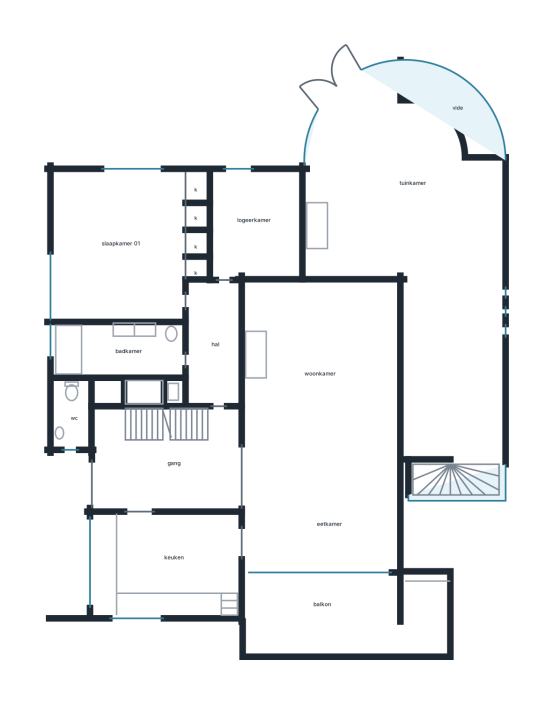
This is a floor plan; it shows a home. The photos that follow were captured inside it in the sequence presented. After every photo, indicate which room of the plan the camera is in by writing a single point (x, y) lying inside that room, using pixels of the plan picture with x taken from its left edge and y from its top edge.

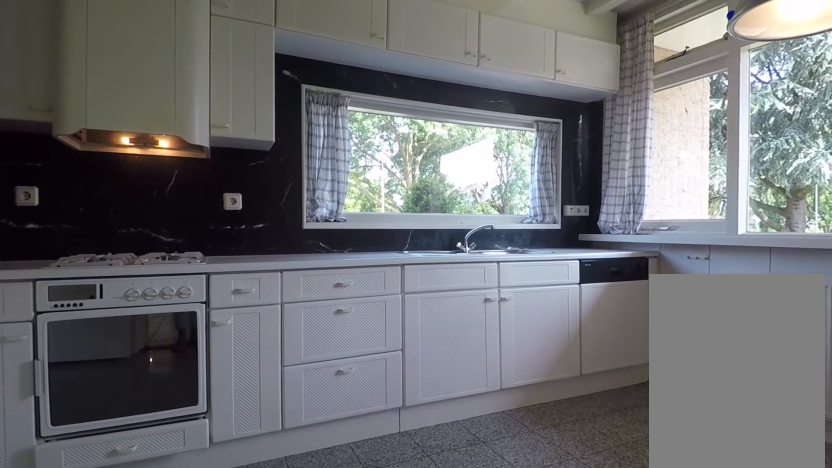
(163, 562)
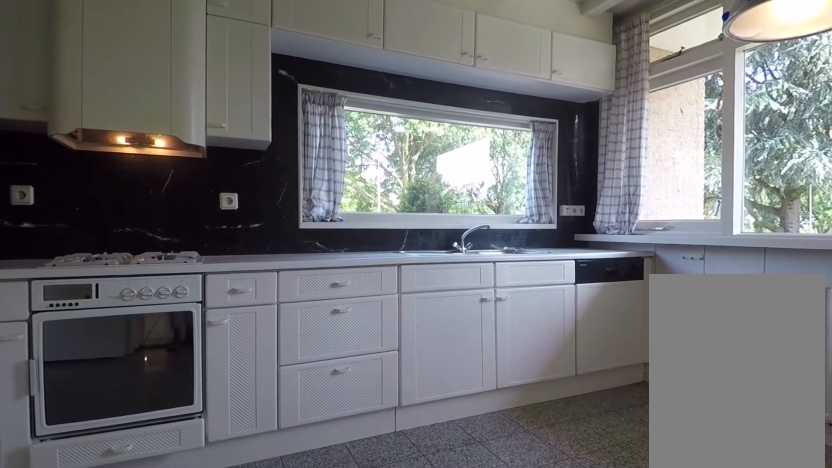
(163, 562)
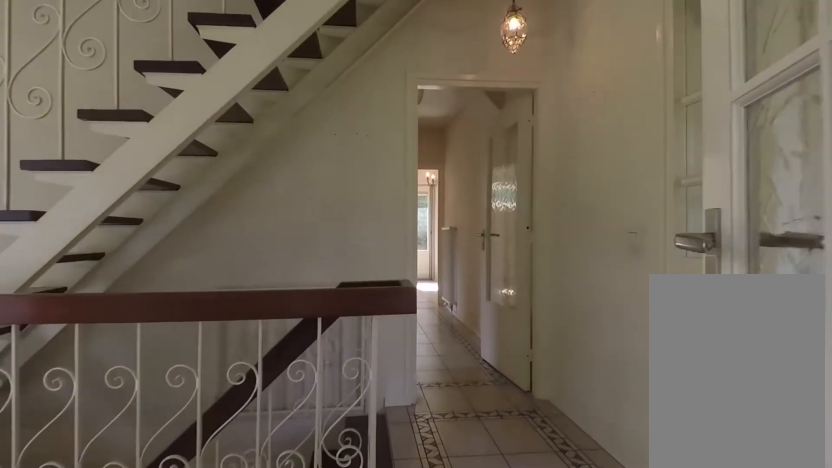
(165, 458)
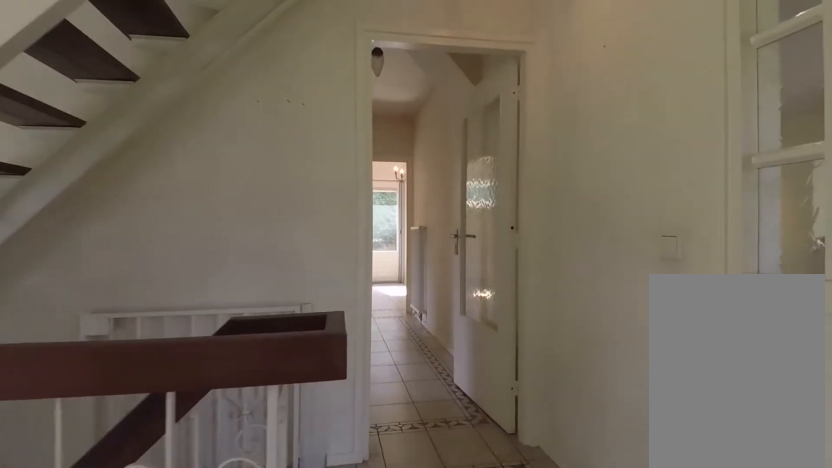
(165, 458)
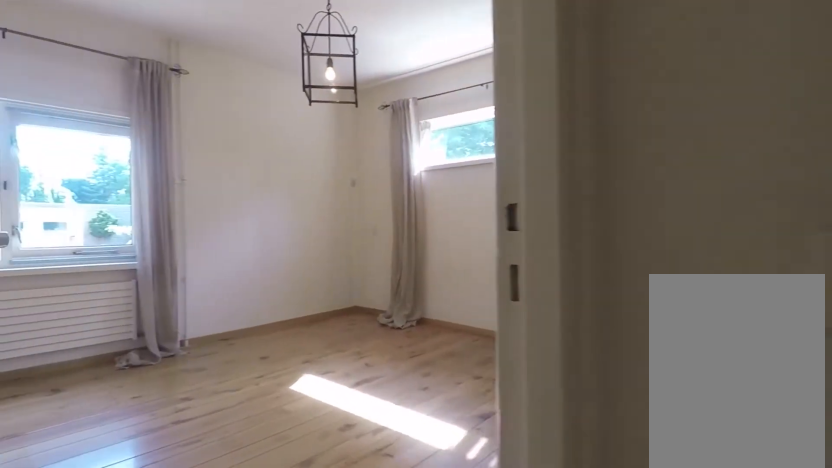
(212, 343)
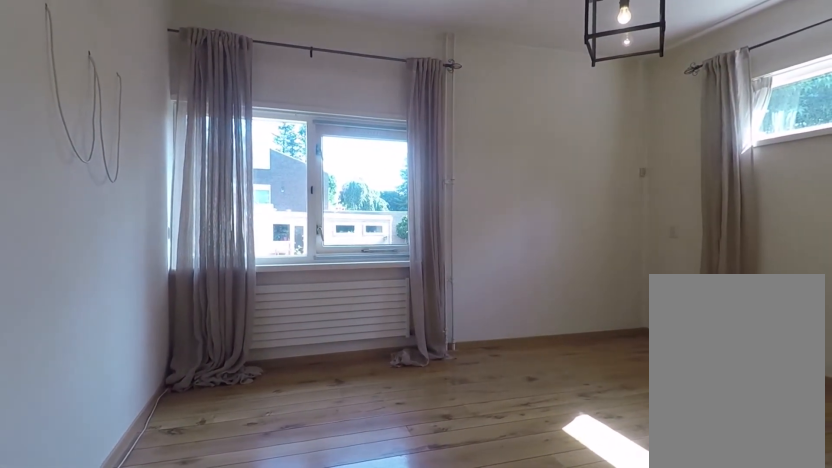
(119, 246)
